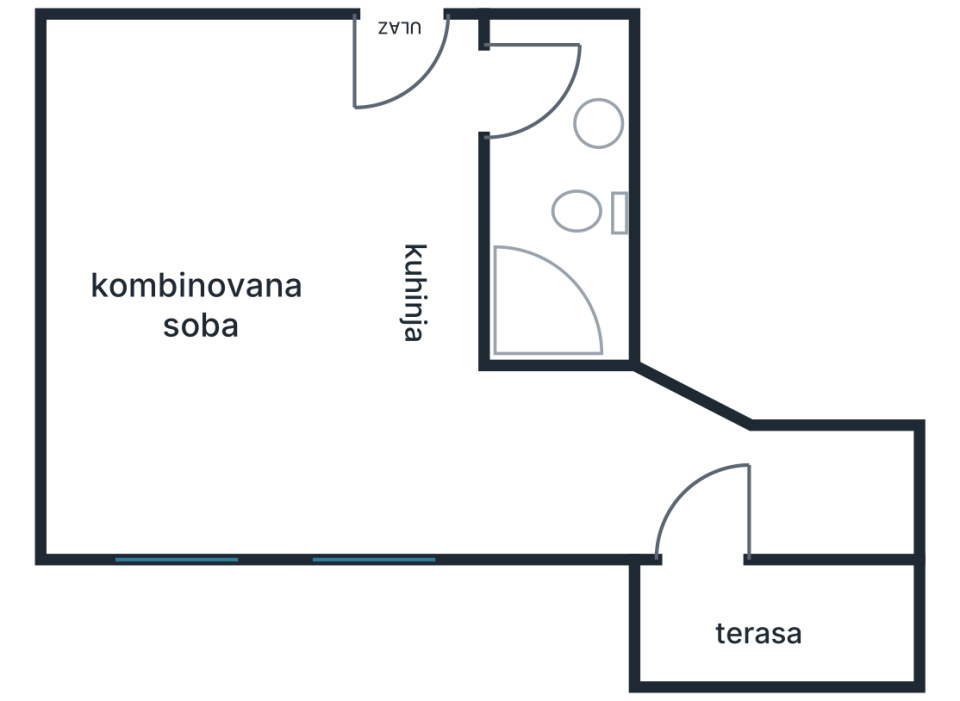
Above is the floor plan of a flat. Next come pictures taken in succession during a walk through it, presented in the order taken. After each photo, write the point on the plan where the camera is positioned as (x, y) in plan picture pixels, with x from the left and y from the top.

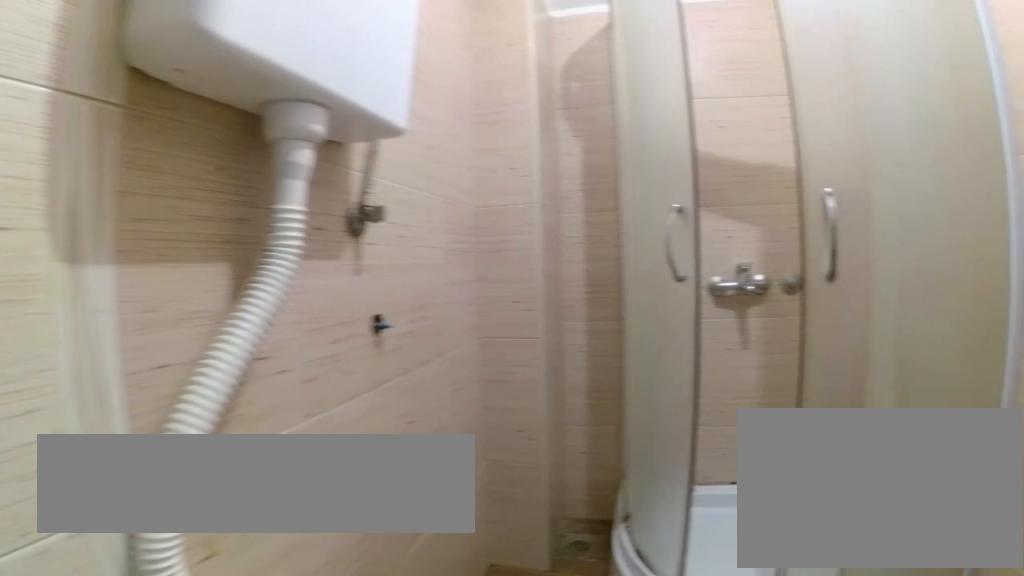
(542, 111)
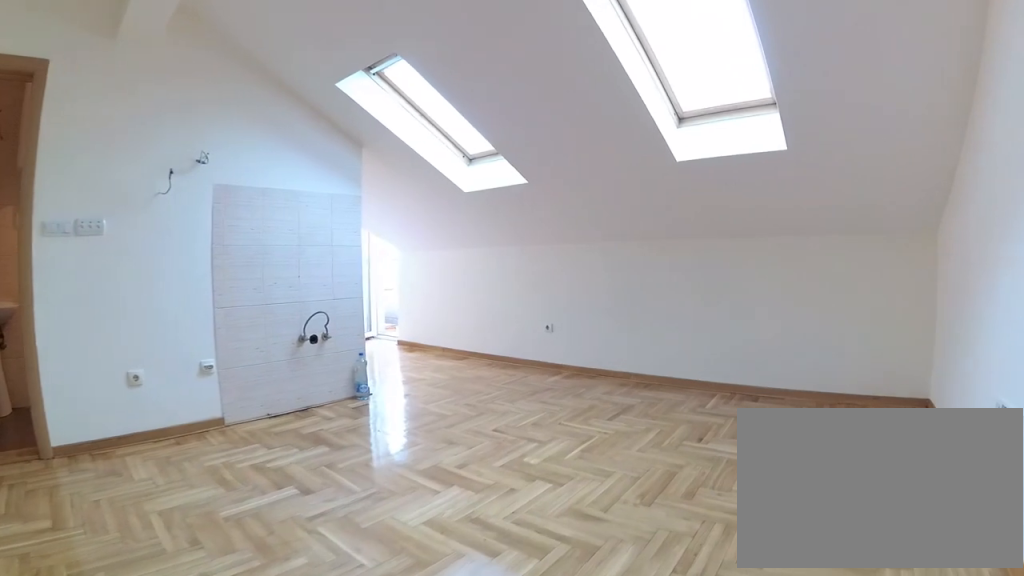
(130, 116)
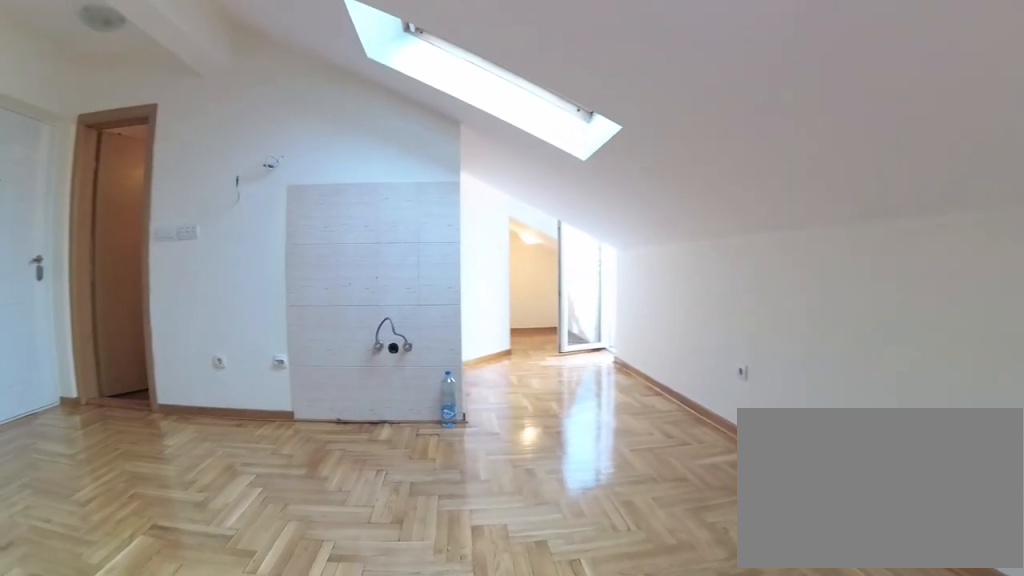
(112, 366)
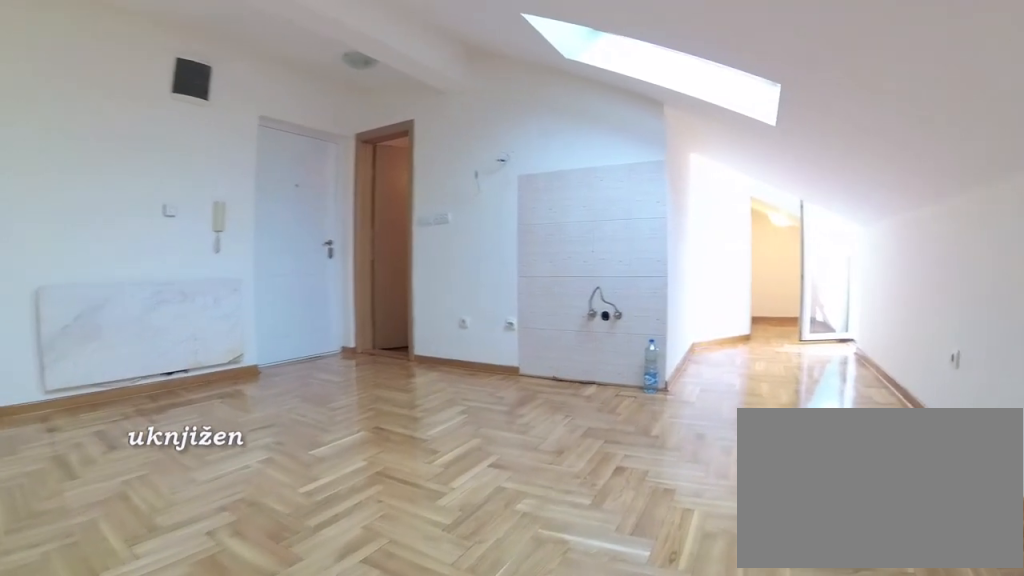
(145, 445)
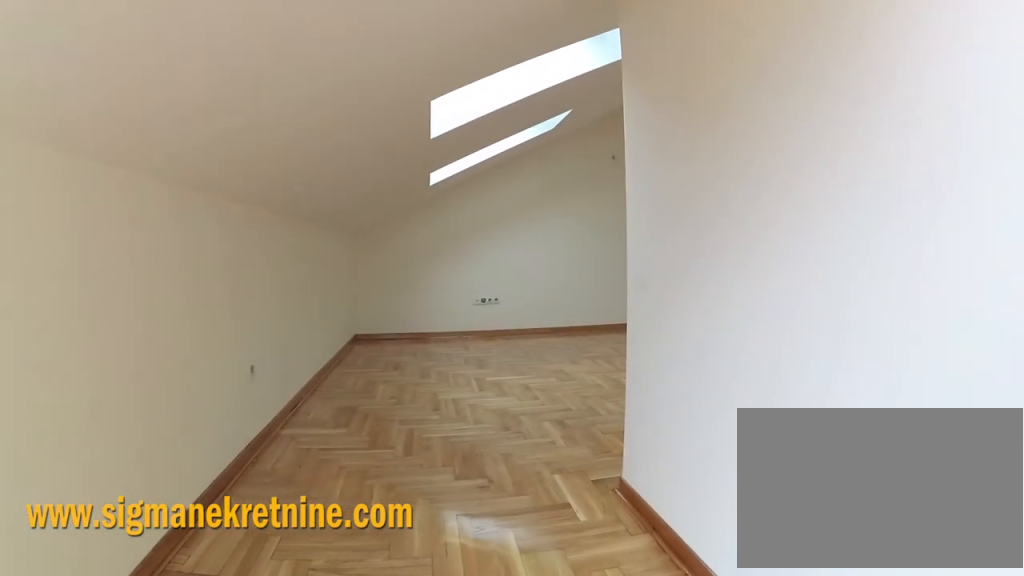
(683, 480)
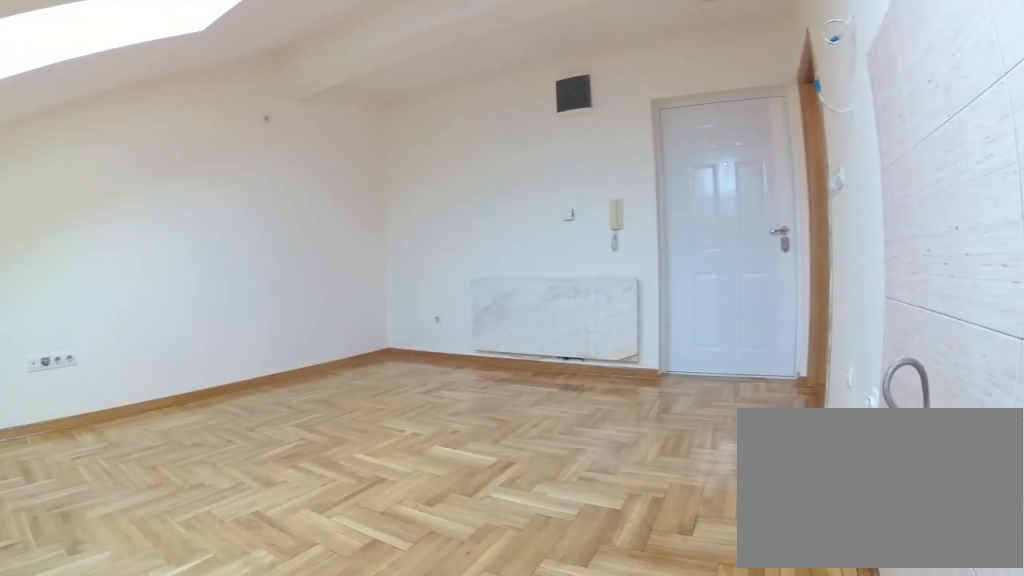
(440, 461)
